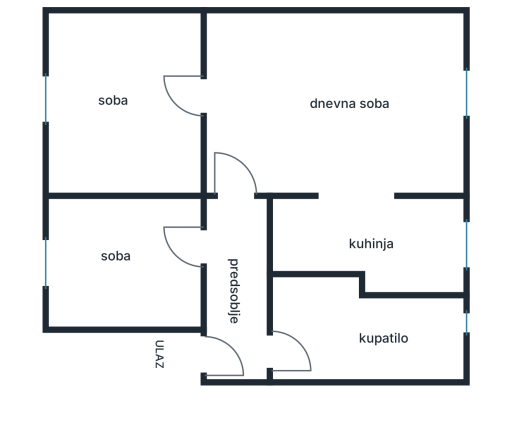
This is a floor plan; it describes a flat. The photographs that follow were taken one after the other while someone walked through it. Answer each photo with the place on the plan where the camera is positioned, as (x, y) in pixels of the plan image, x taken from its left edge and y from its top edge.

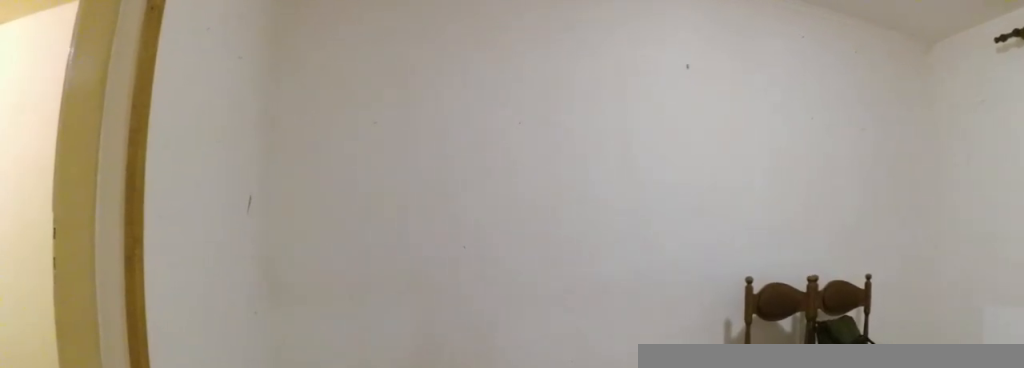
(239, 137)
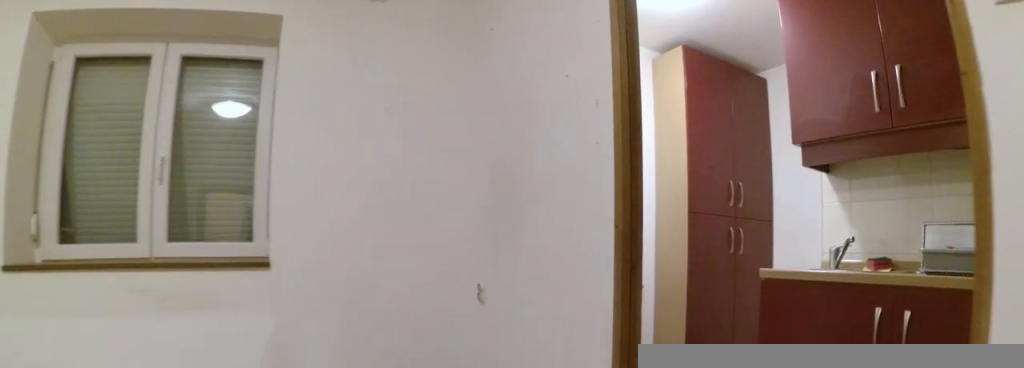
(277, 126)
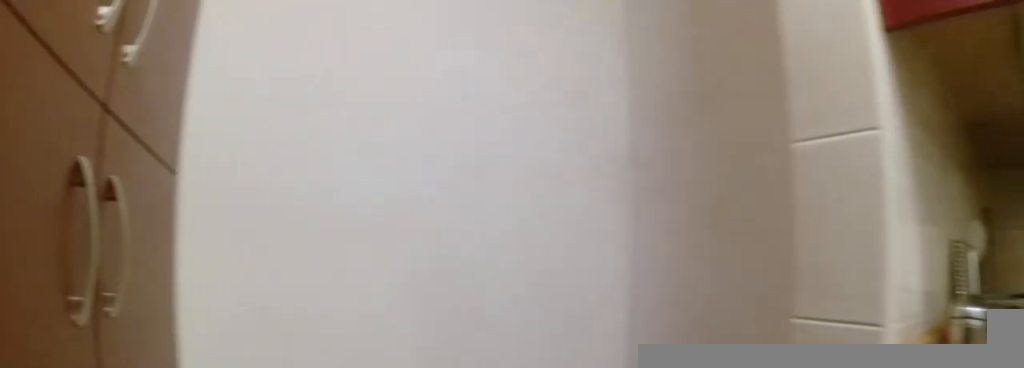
(456, 216)
